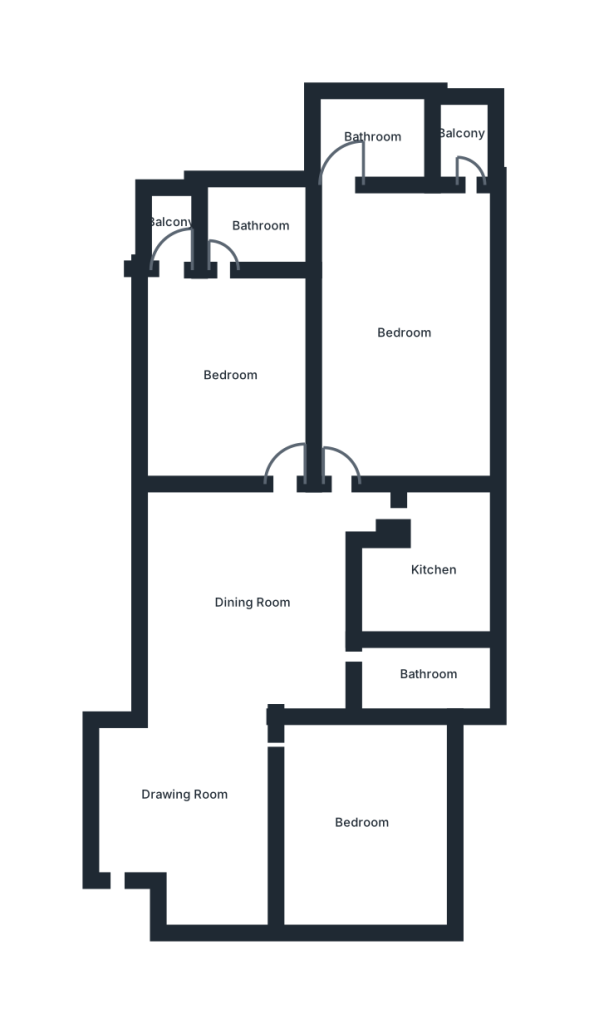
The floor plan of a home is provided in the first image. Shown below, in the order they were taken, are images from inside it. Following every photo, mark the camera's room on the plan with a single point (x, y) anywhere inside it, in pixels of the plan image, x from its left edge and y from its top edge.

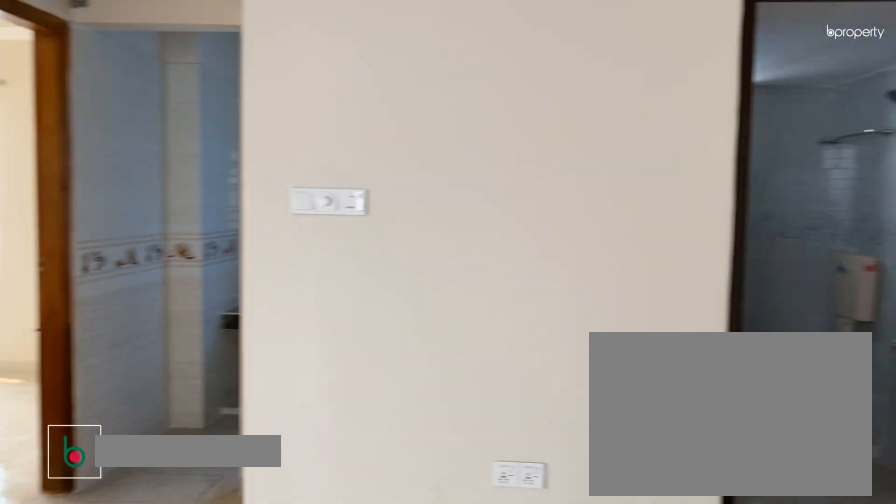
(255, 603)
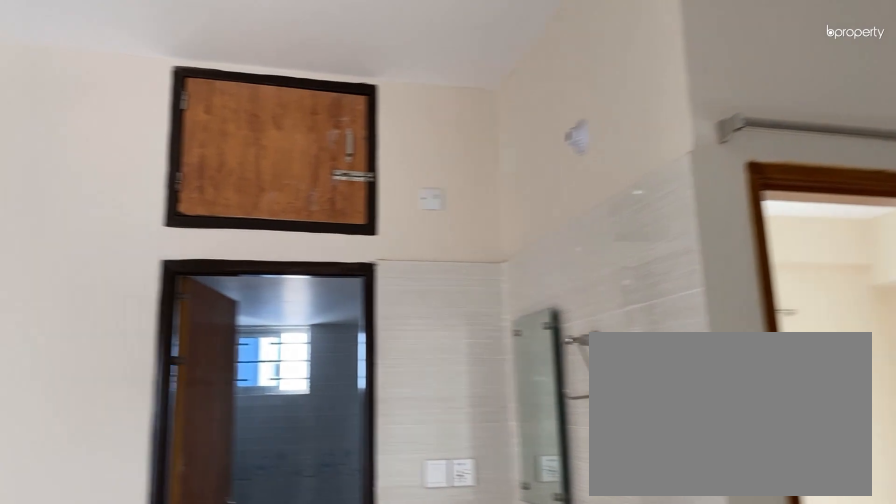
(255, 603)
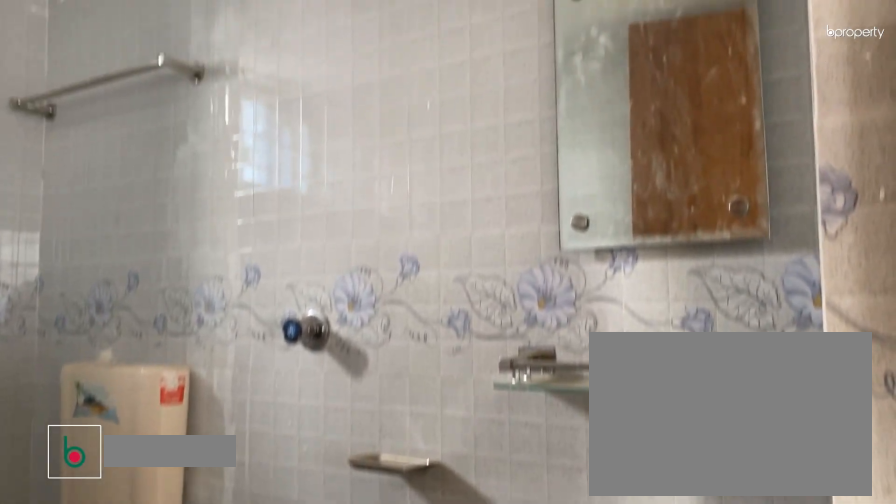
(427, 676)
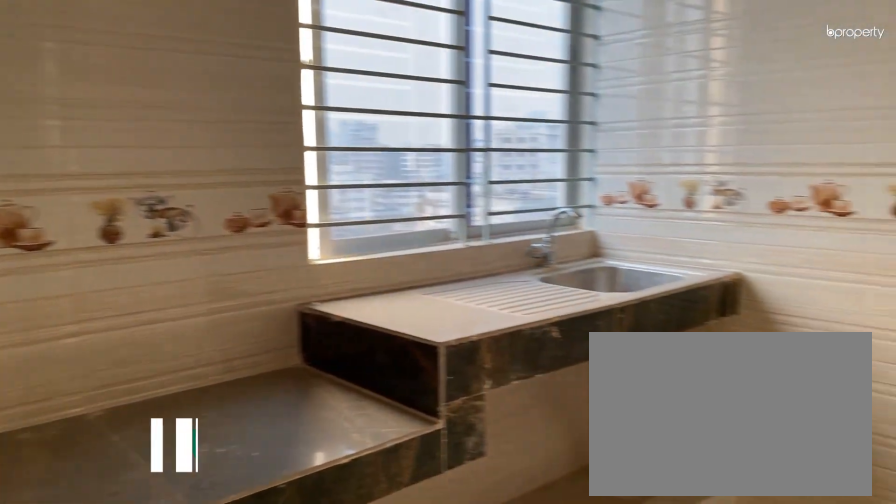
(433, 572)
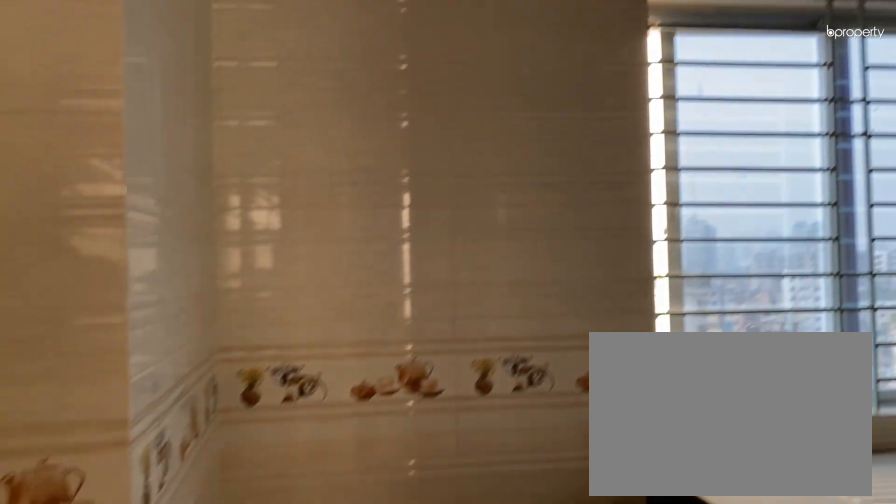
(433, 572)
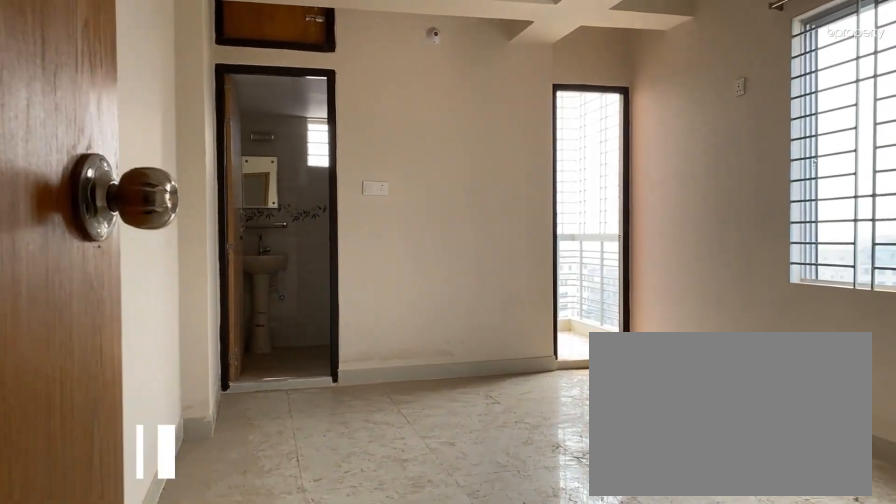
(407, 333)
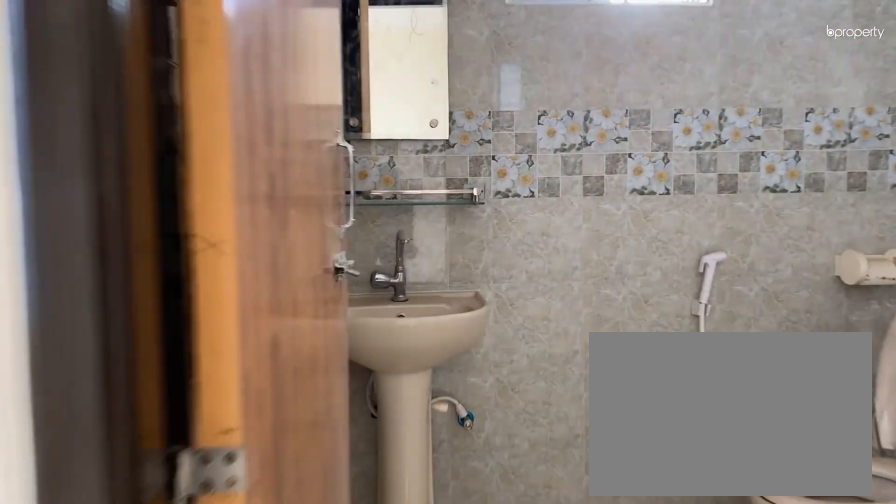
(263, 225)
